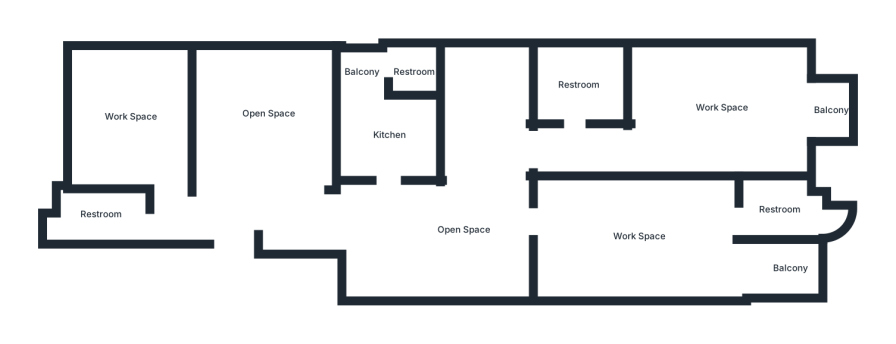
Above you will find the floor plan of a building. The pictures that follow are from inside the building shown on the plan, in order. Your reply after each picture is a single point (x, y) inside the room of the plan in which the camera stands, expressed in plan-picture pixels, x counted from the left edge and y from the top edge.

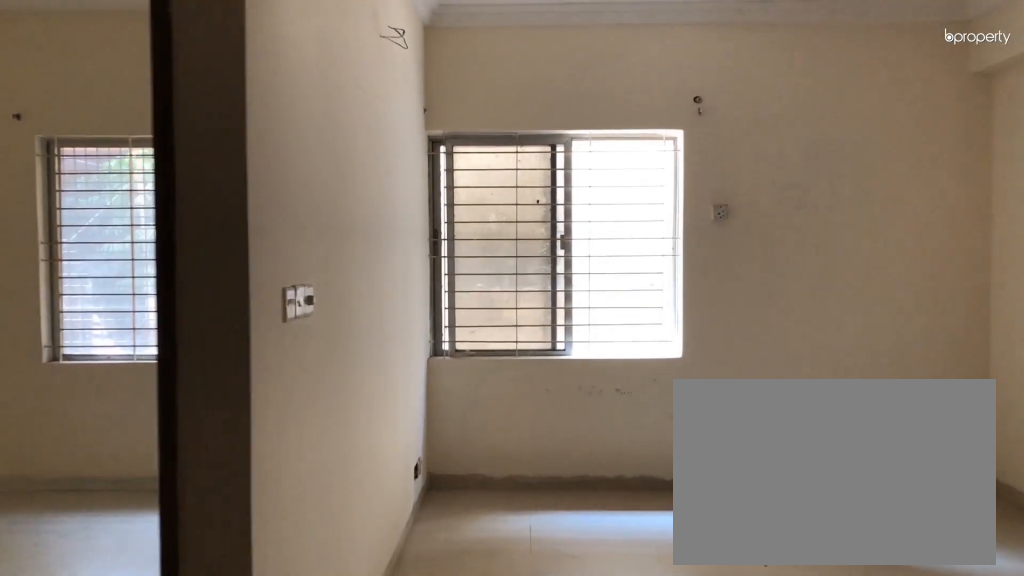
(236, 215)
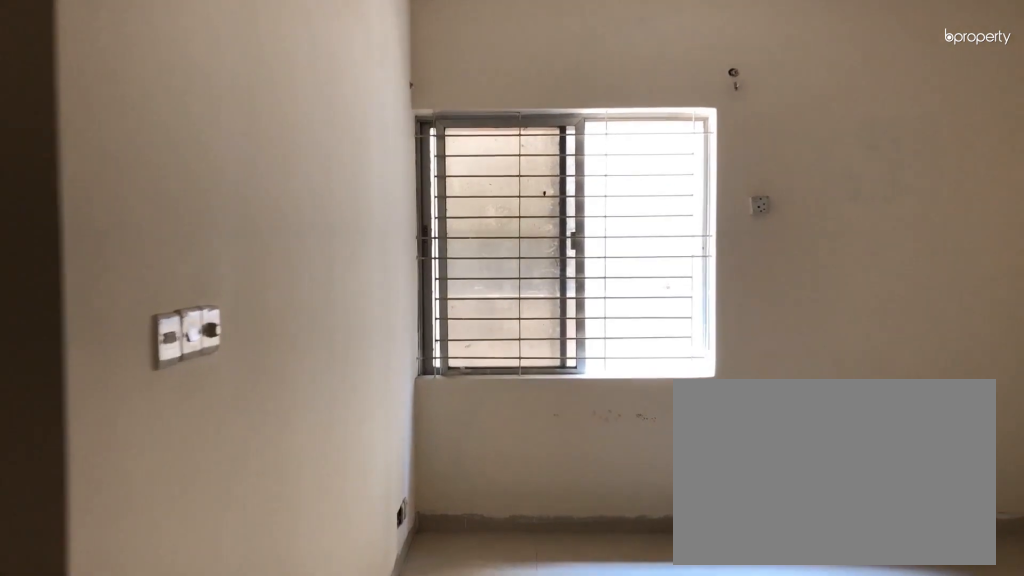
(236, 215)
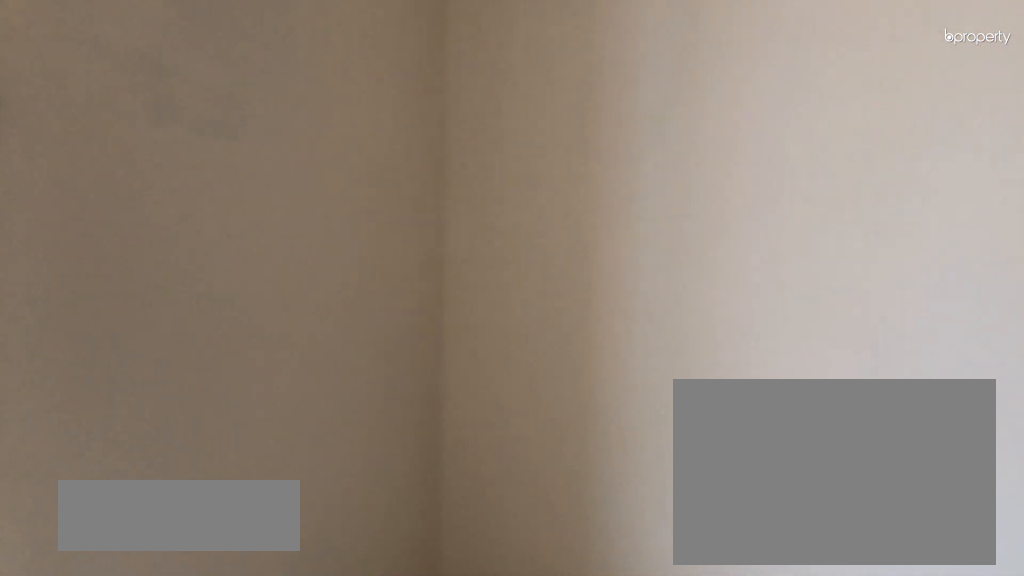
(270, 115)
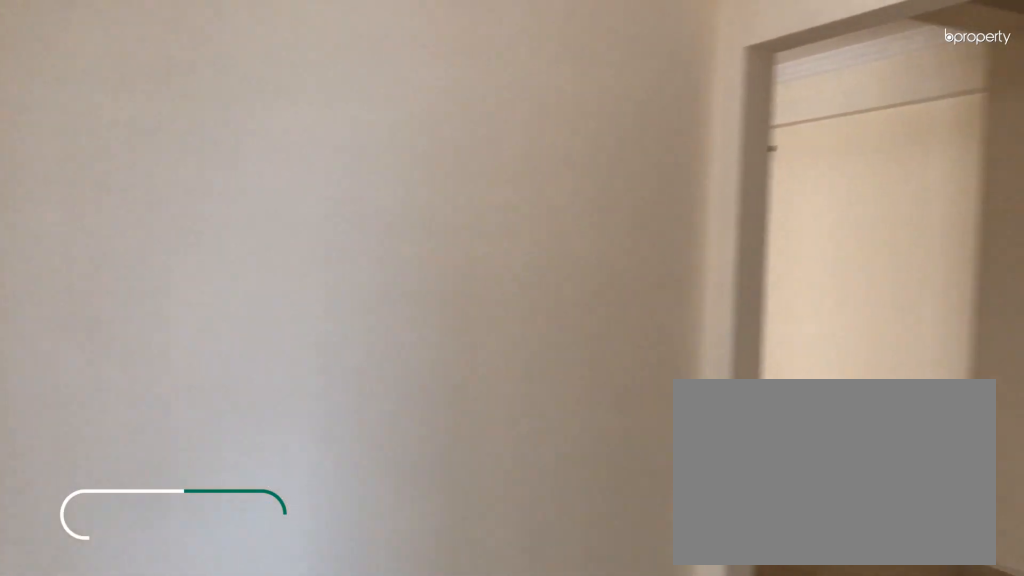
(270, 115)
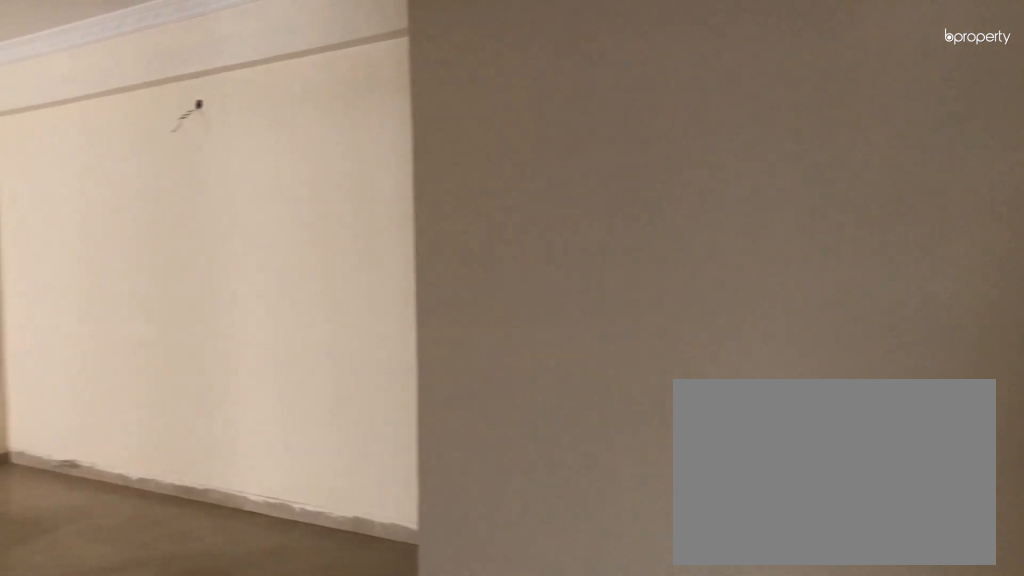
(323, 210)
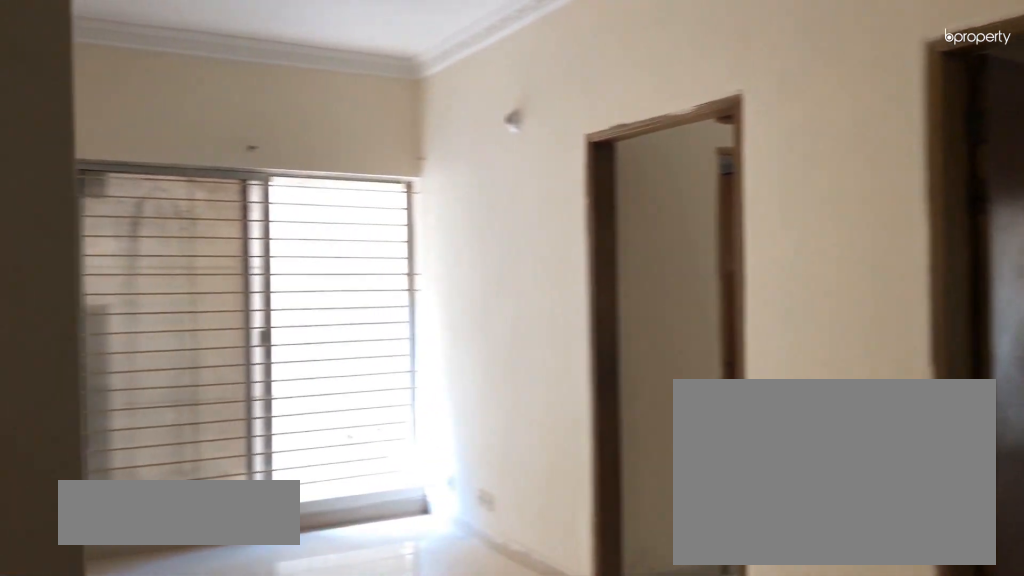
(463, 231)
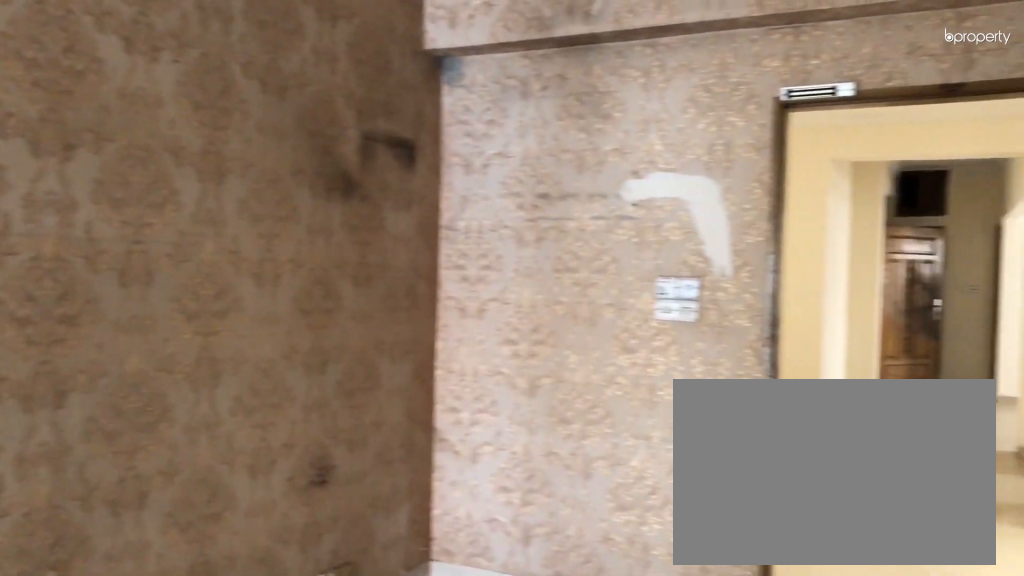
(638, 238)
